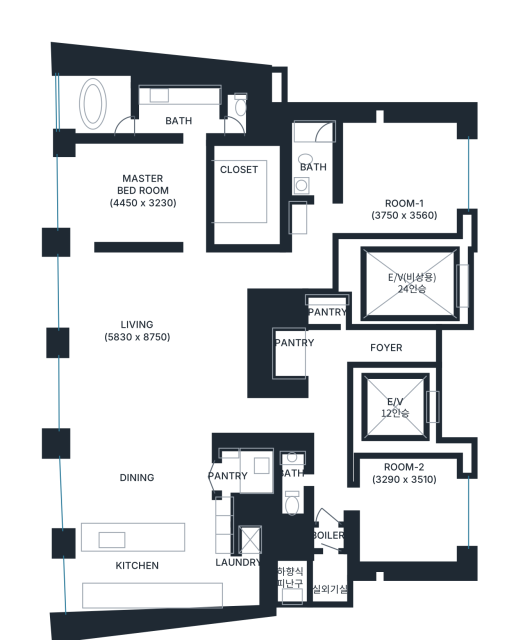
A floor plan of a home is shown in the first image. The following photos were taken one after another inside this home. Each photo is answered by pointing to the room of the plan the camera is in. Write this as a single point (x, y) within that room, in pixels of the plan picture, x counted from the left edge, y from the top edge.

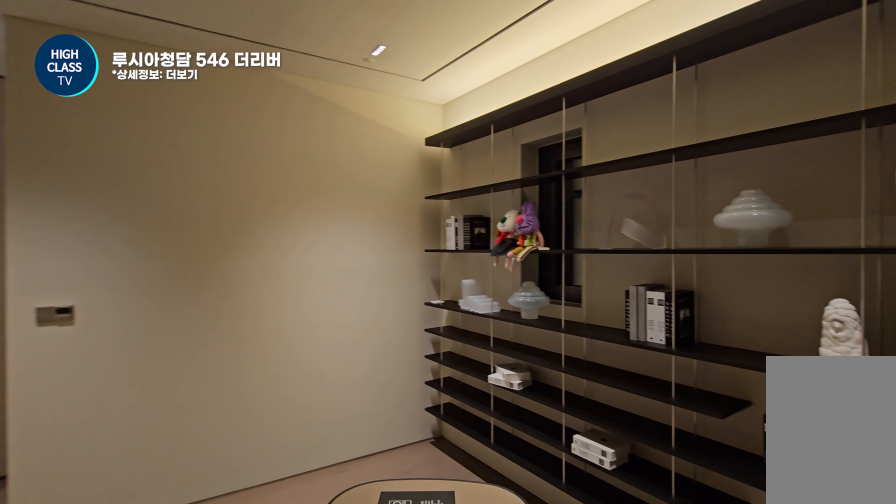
(373, 174)
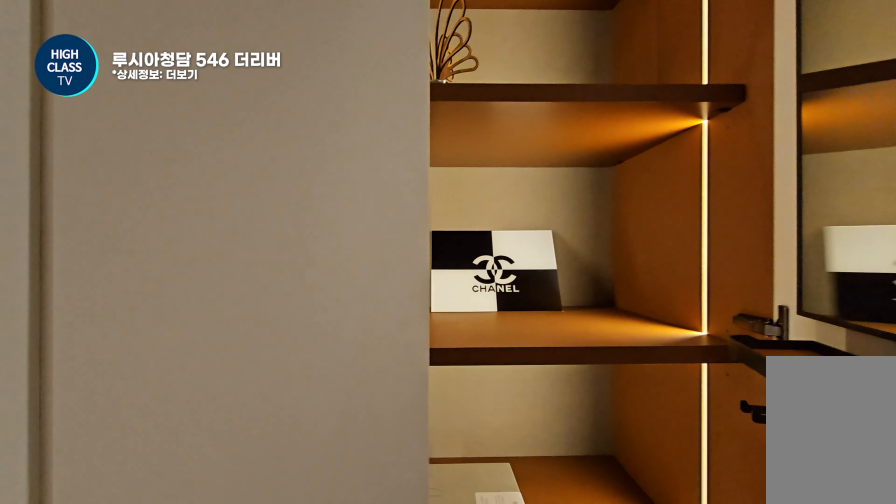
(373, 174)
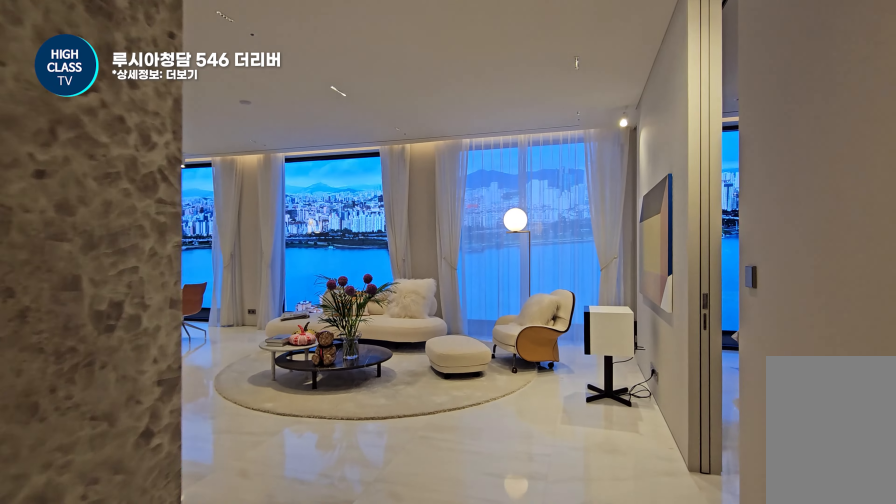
(291, 268)
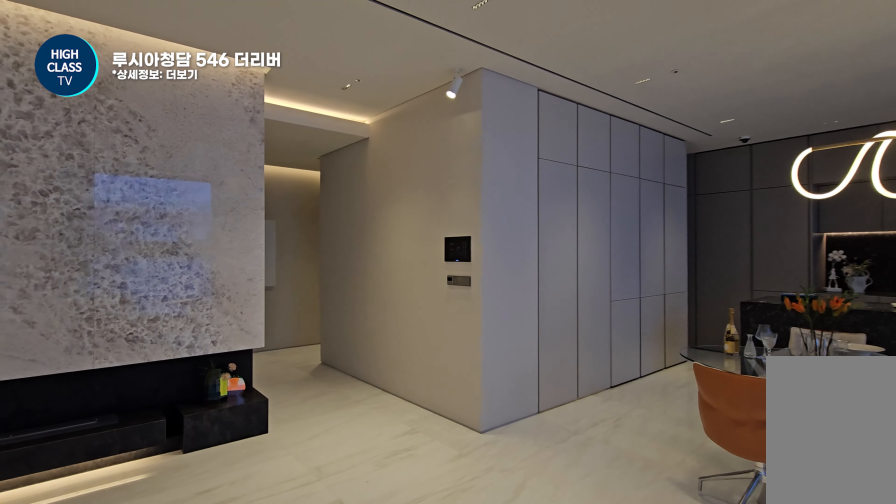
(156, 338)
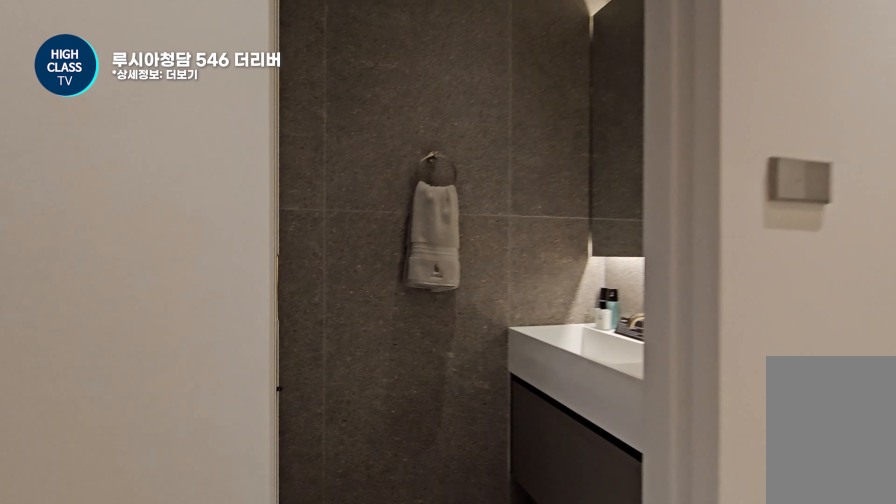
(293, 479)
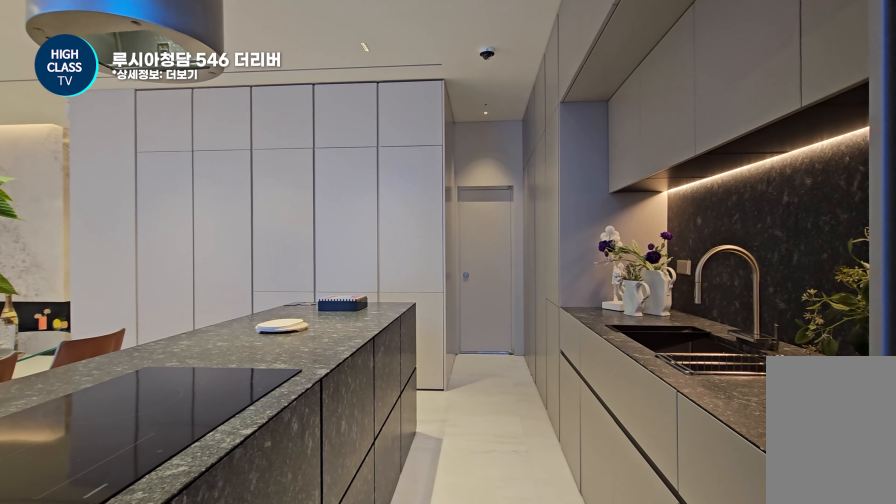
(162, 505)
